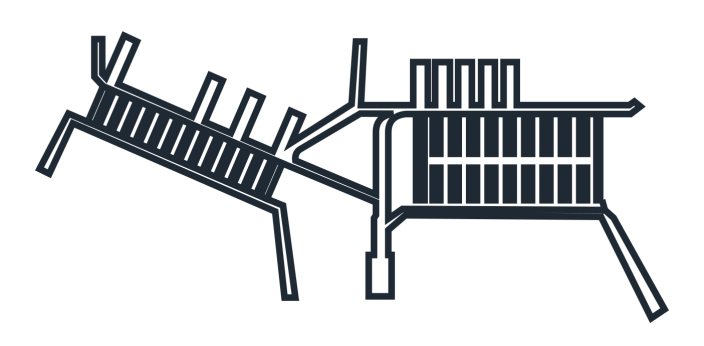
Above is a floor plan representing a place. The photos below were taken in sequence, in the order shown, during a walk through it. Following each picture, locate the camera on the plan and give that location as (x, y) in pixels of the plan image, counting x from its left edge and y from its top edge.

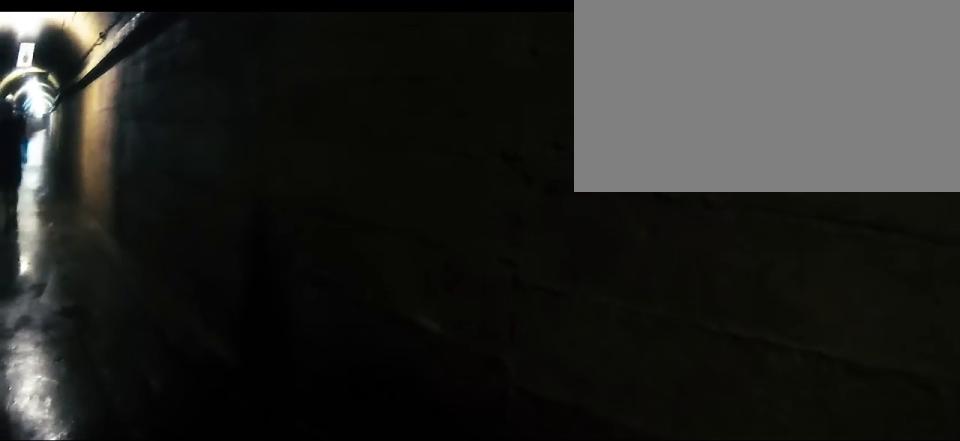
(614, 106)
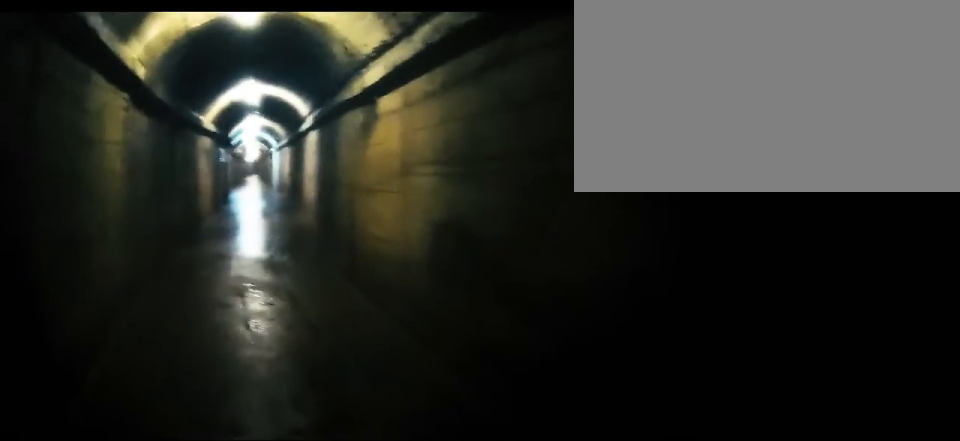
(566, 113)
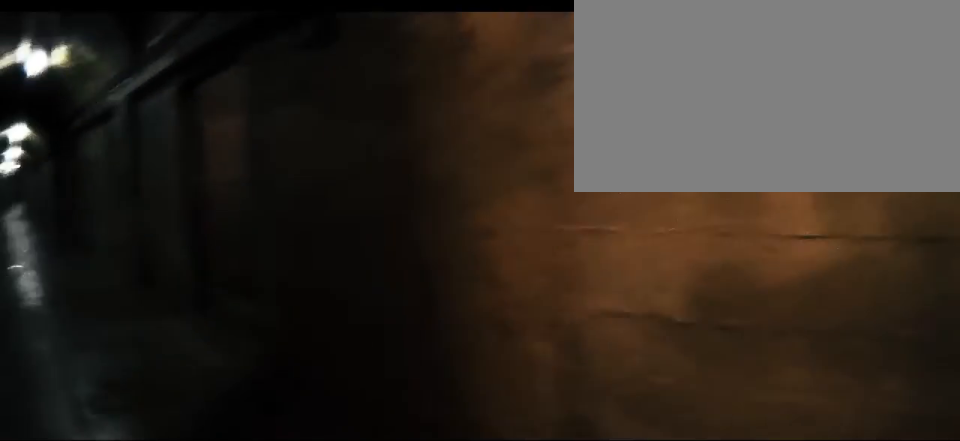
(519, 113)
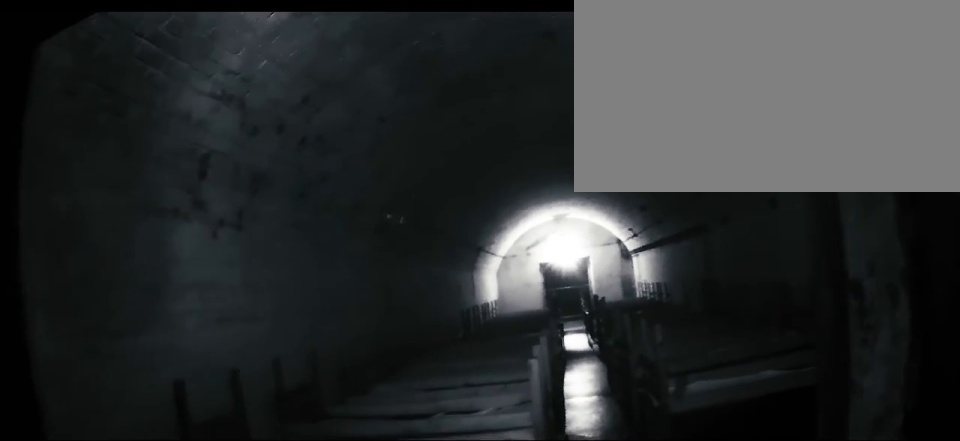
(222, 126)
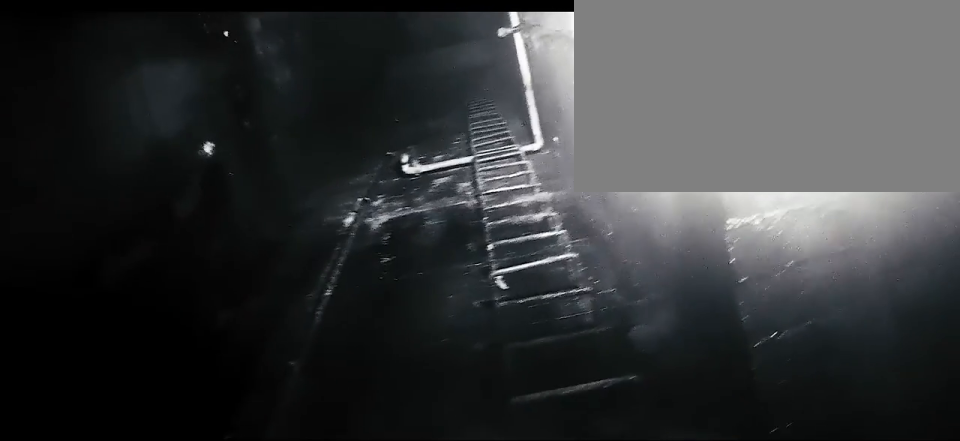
(360, 54)
